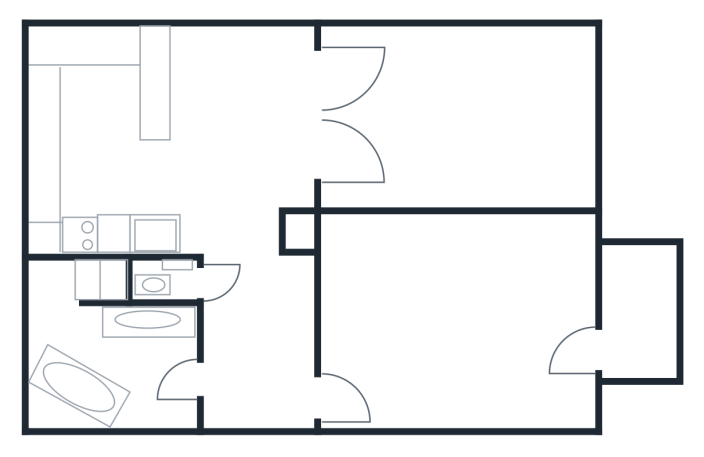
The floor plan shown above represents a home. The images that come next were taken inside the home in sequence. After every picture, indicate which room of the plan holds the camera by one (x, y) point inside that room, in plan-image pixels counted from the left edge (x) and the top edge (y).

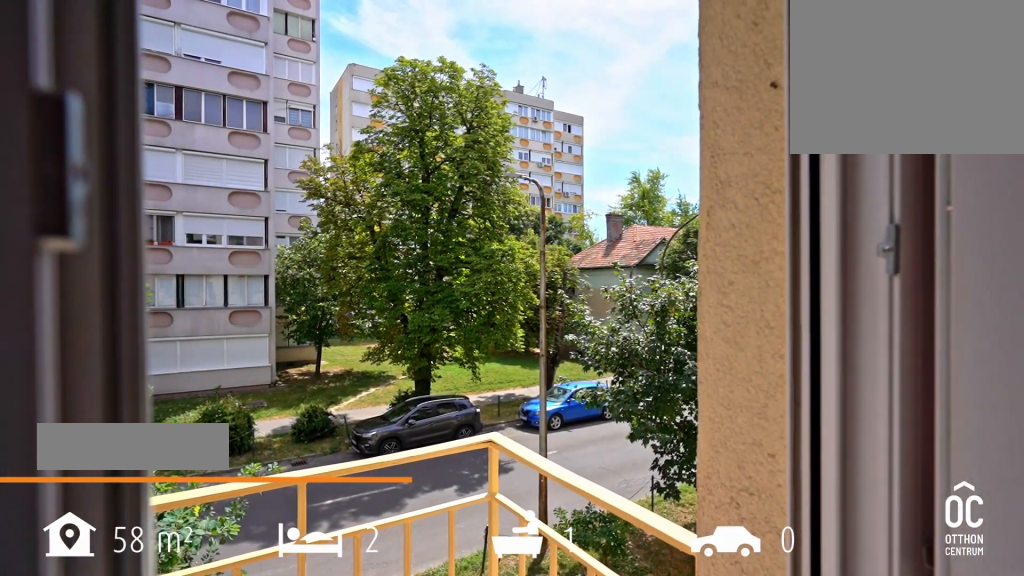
(640, 320)
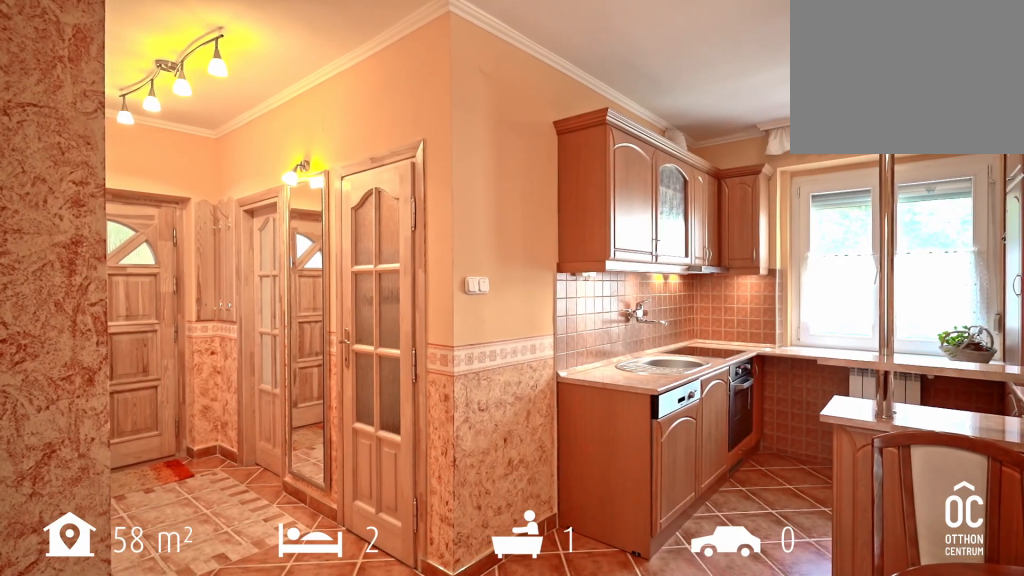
(234, 167)
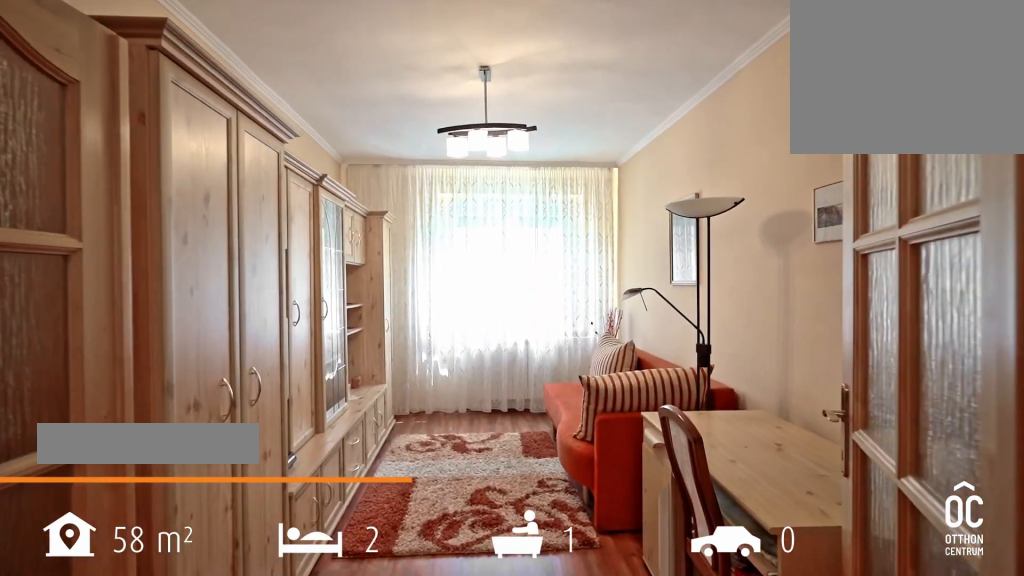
(475, 108)
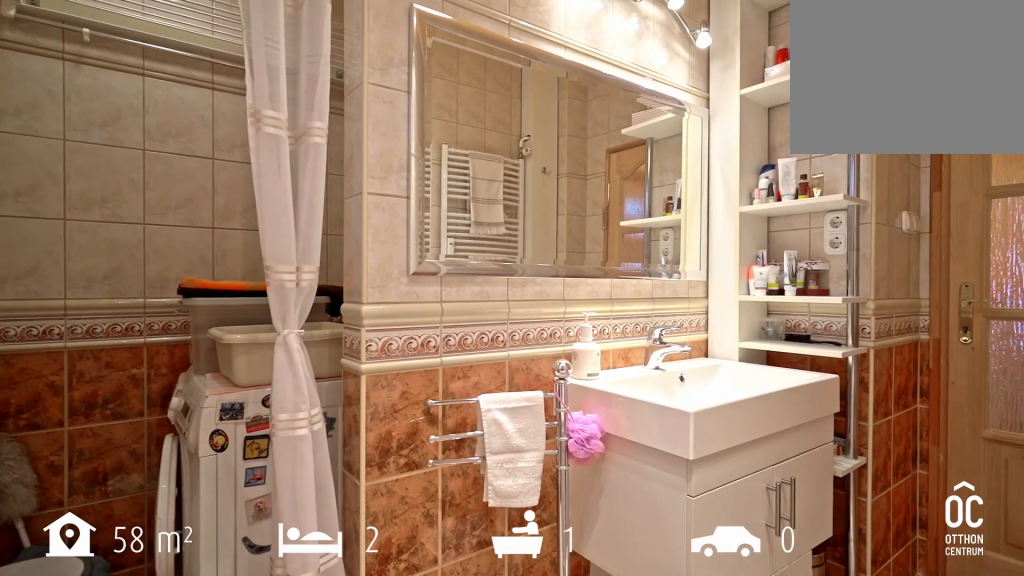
(122, 351)
